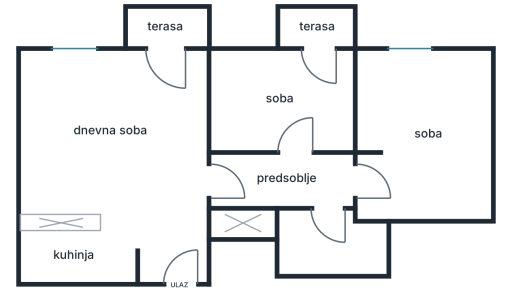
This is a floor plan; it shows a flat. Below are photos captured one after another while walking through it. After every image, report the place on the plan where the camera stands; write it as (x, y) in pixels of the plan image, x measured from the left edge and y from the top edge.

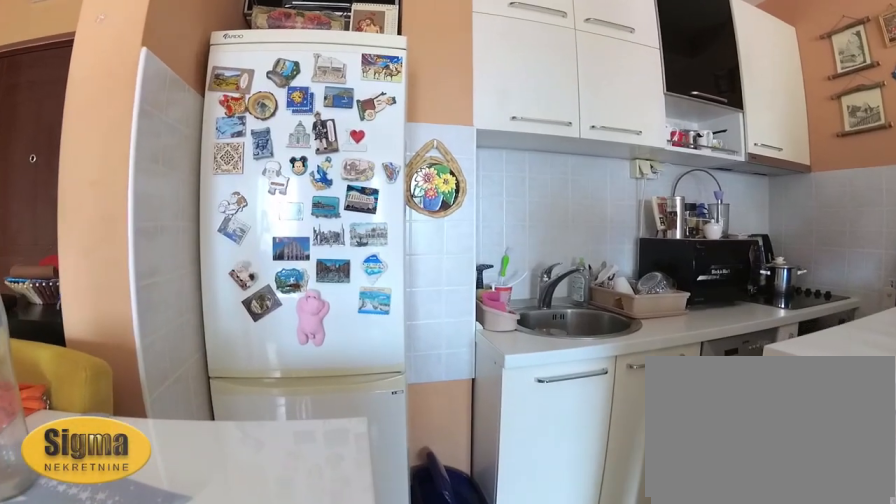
(121, 197)
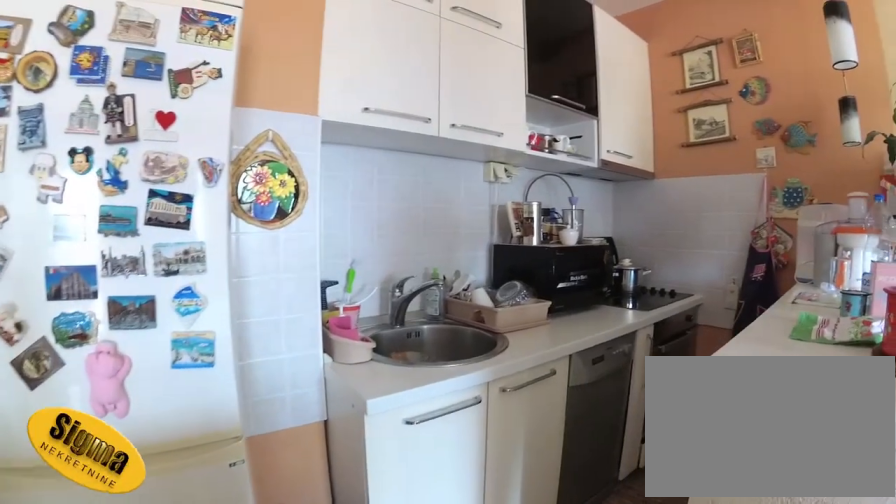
(121, 213)
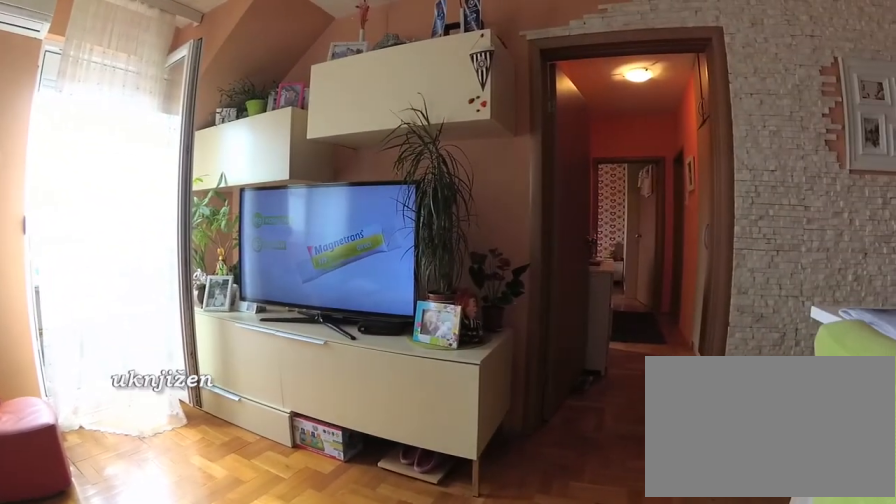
(104, 191)
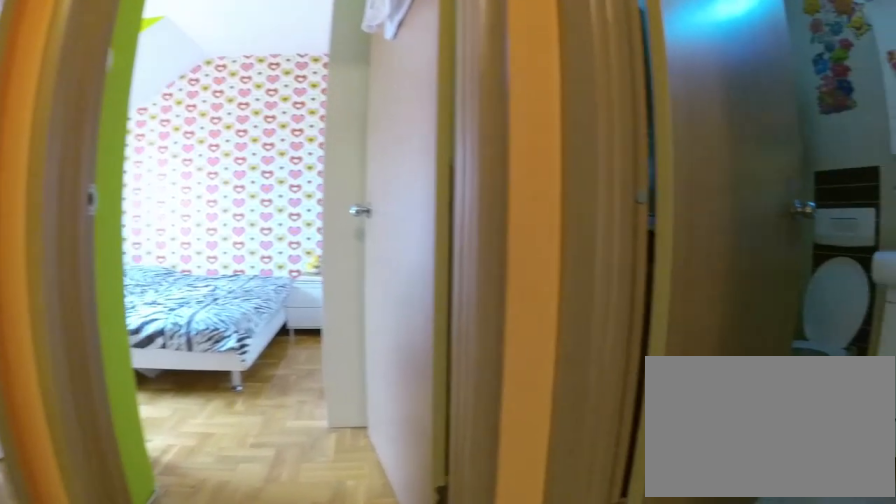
(274, 177)
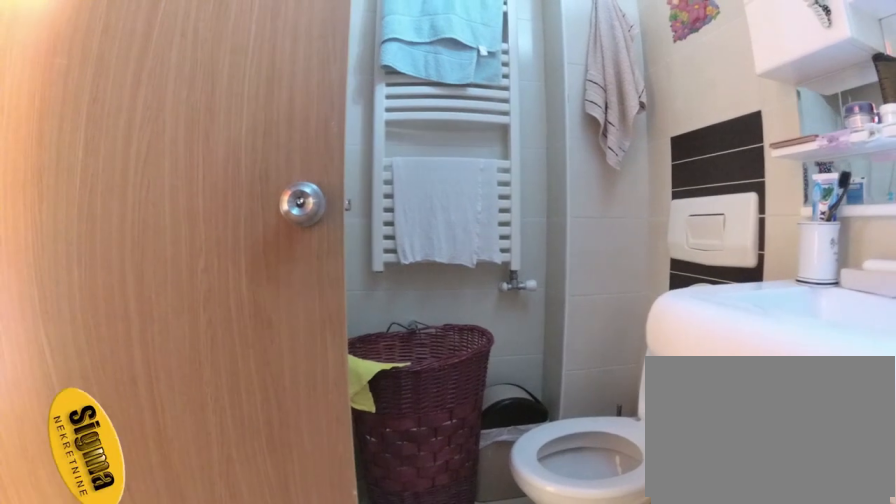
(301, 254)
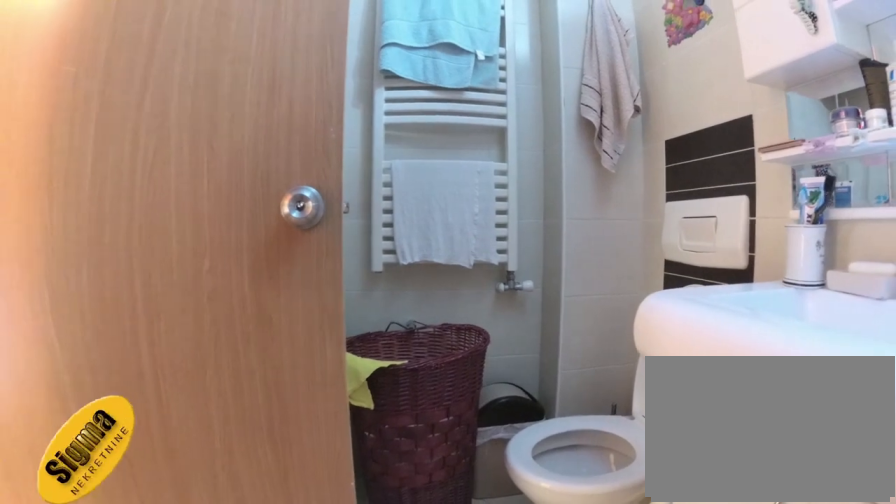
(301, 255)
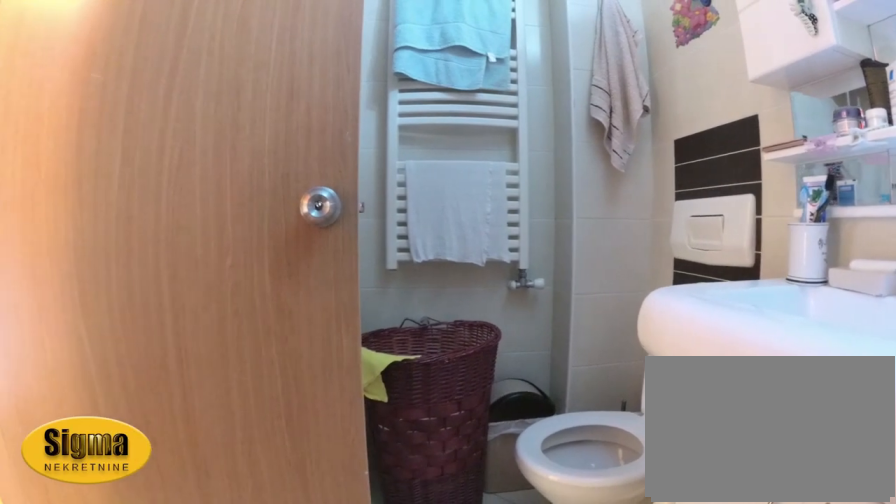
(303, 255)
